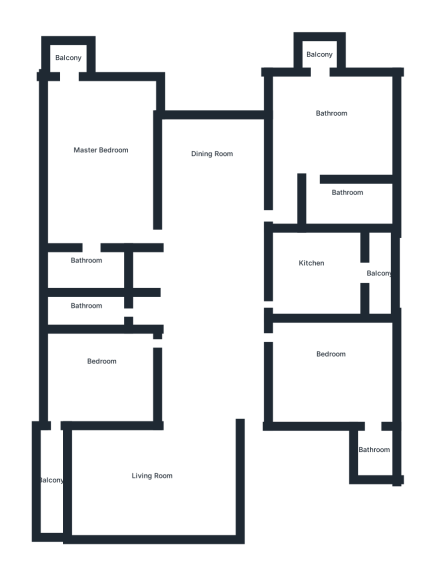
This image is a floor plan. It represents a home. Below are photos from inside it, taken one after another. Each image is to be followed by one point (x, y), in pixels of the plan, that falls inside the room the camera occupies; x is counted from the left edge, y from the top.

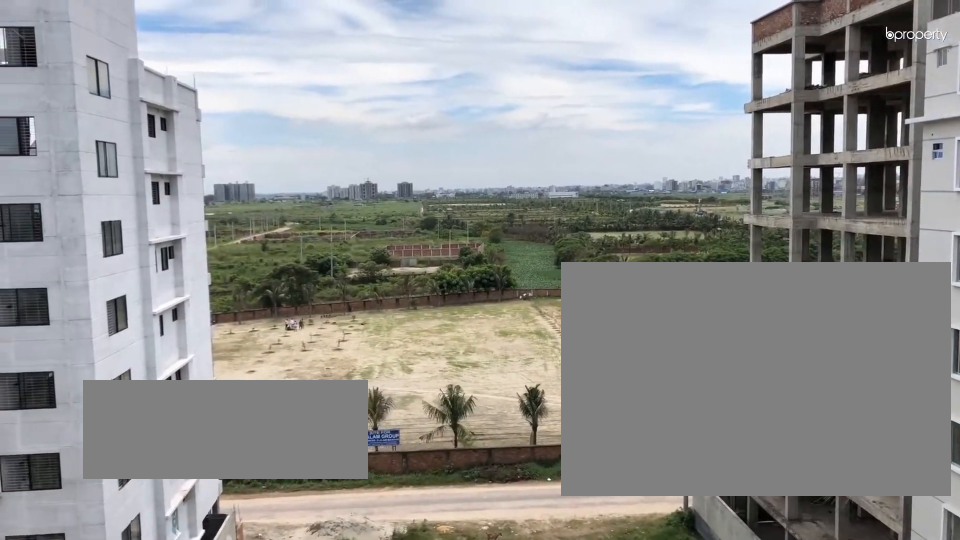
(317, 57)
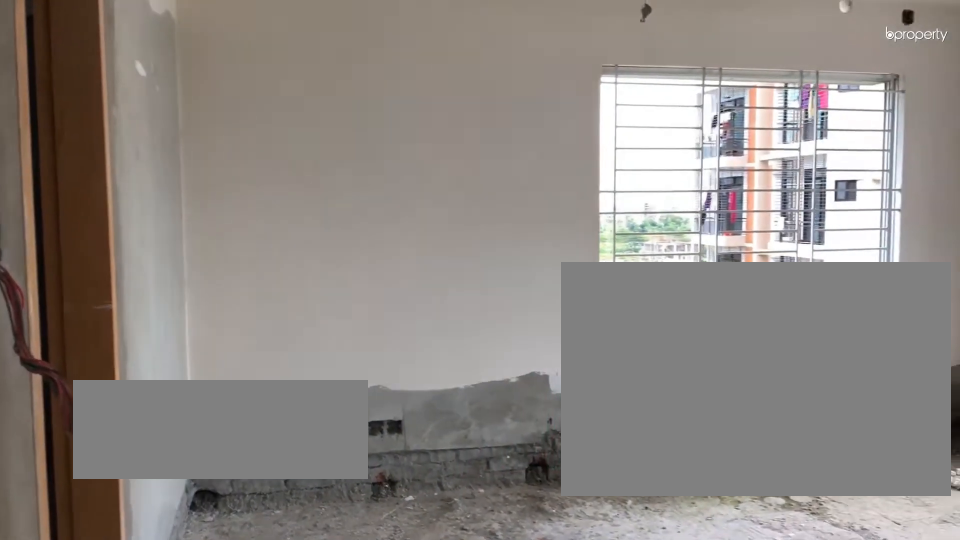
(94, 163)
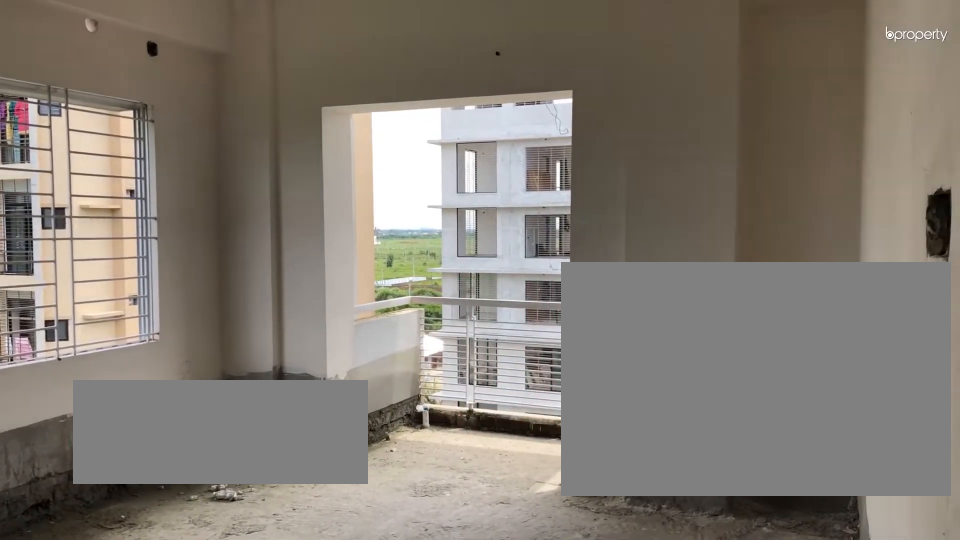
(94, 163)
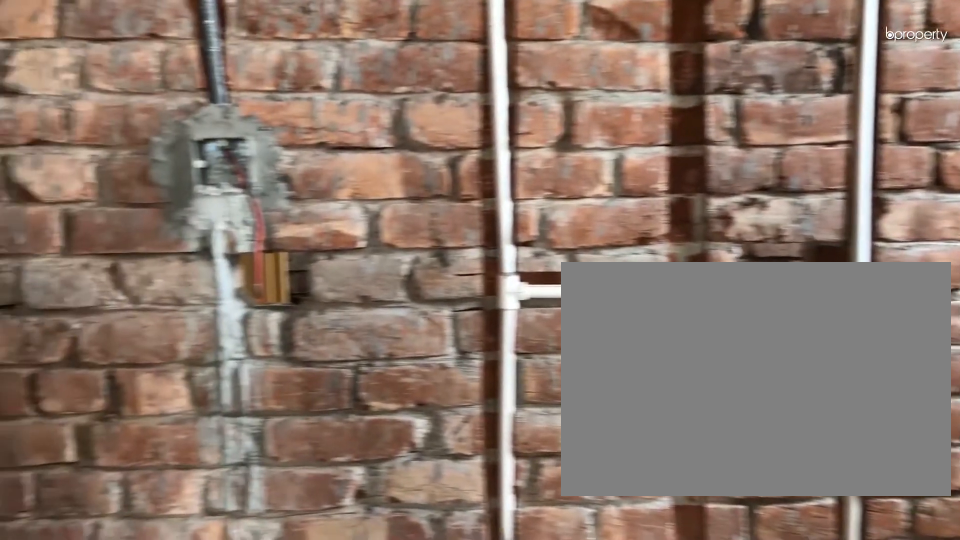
(82, 273)
